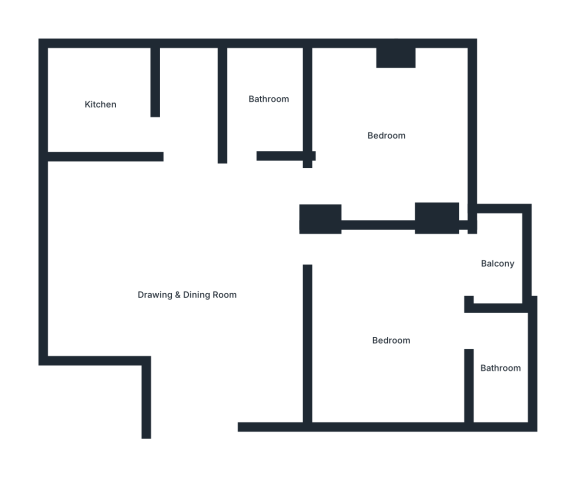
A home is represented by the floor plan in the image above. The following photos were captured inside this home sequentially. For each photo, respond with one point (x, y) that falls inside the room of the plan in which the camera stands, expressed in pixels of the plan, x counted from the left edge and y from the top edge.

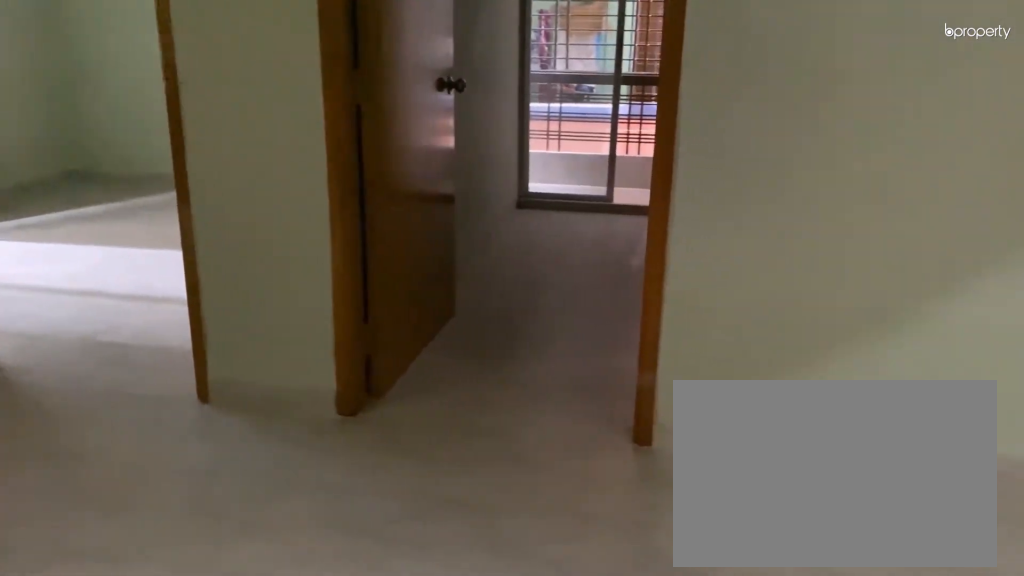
(192, 300)
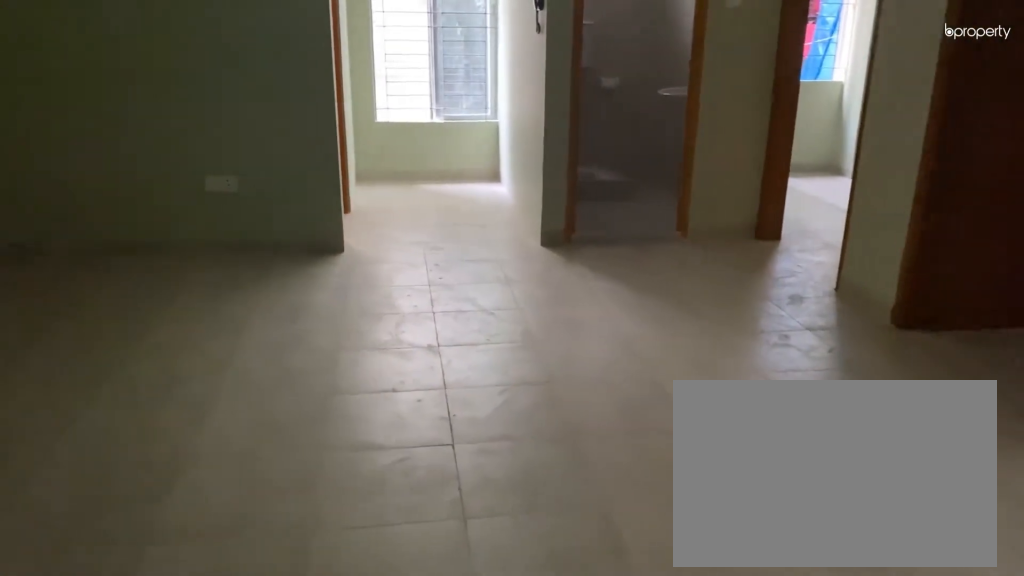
(192, 300)
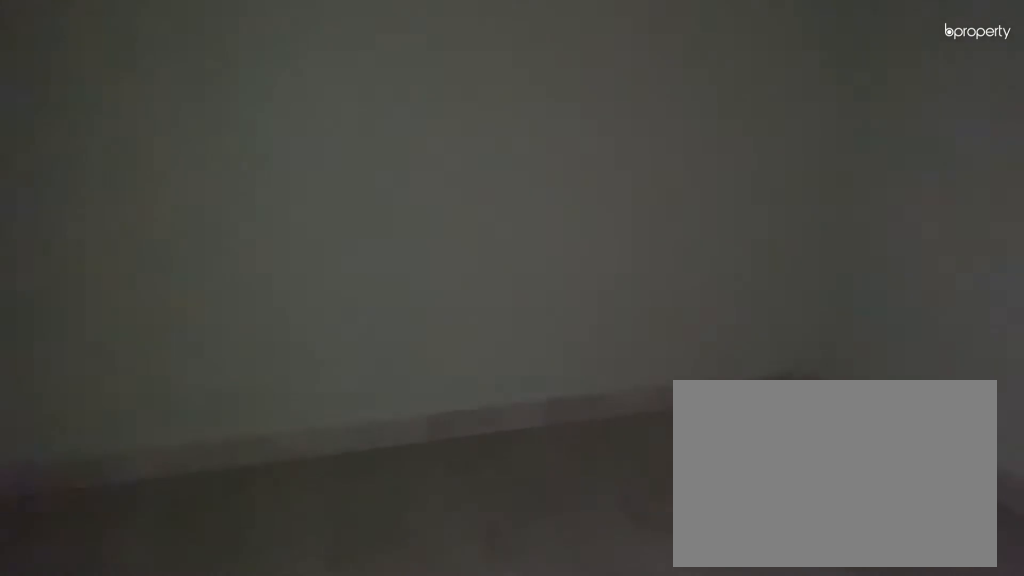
(392, 343)
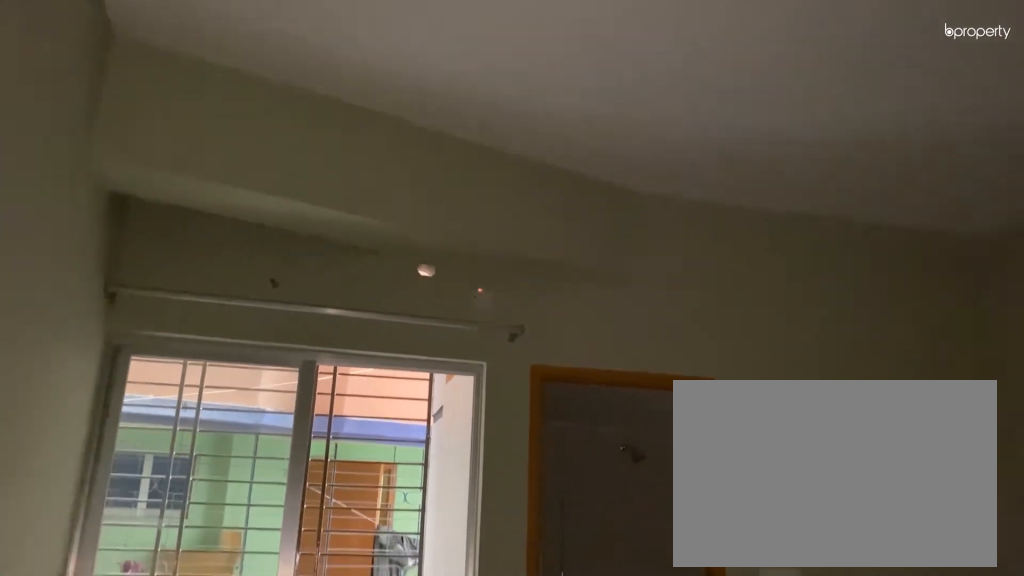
(392, 343)
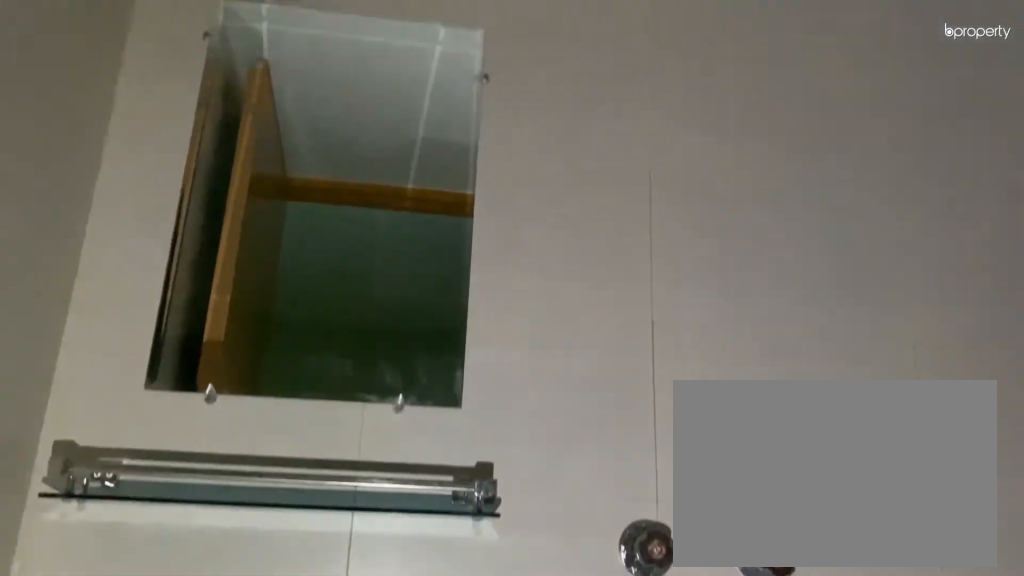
(501, 369)
